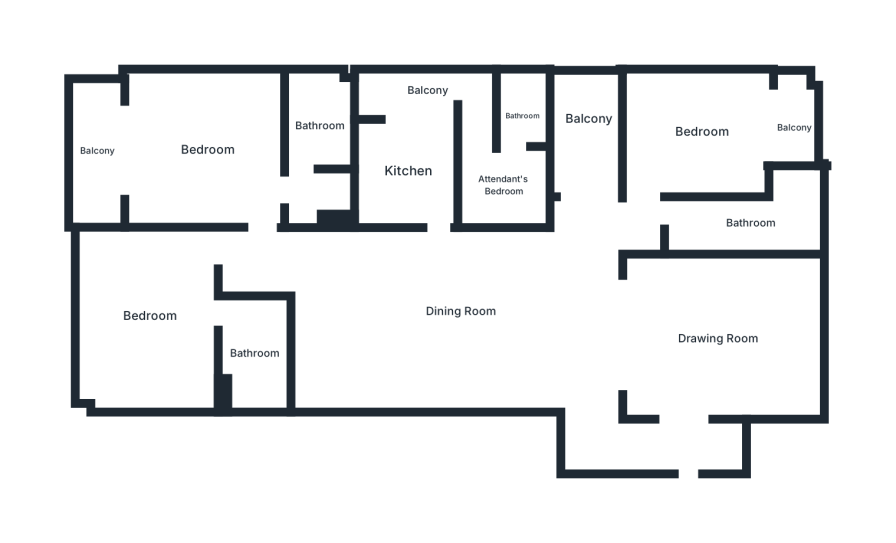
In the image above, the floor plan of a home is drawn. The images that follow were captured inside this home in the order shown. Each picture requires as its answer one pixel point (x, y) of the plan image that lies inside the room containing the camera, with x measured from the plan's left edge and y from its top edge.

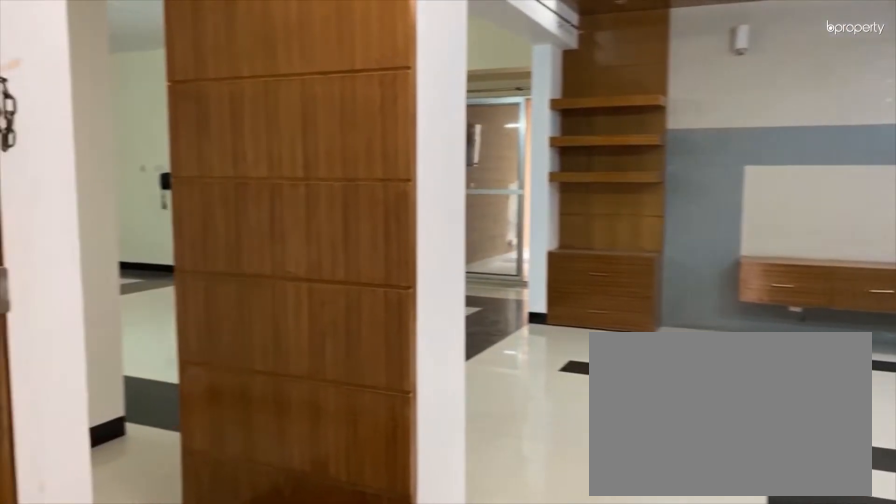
(689, 455)
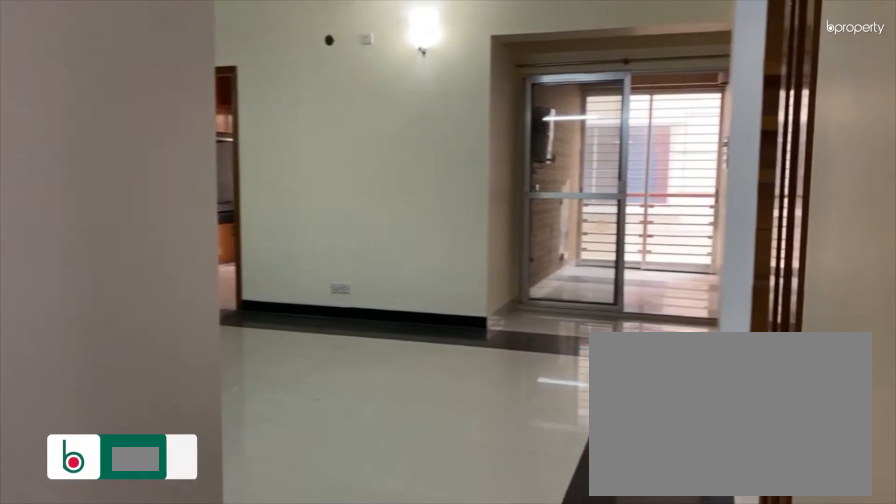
(592, 373)
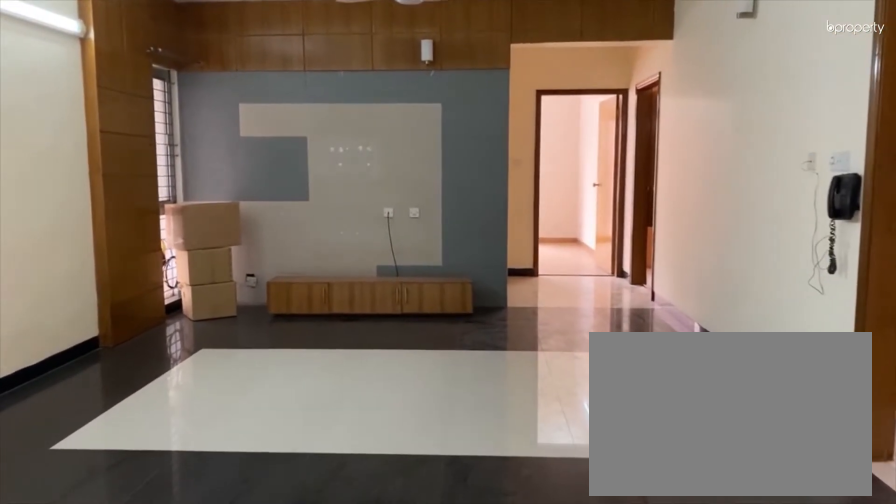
(457, 312)
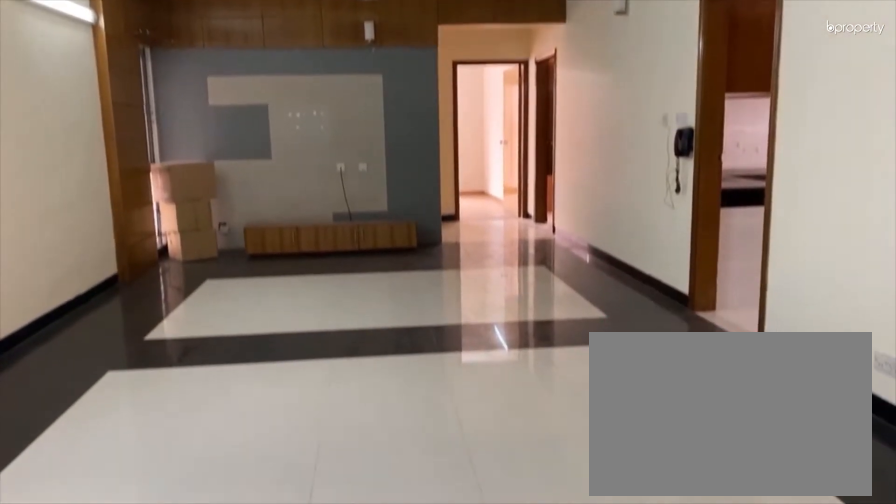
(457, 311)
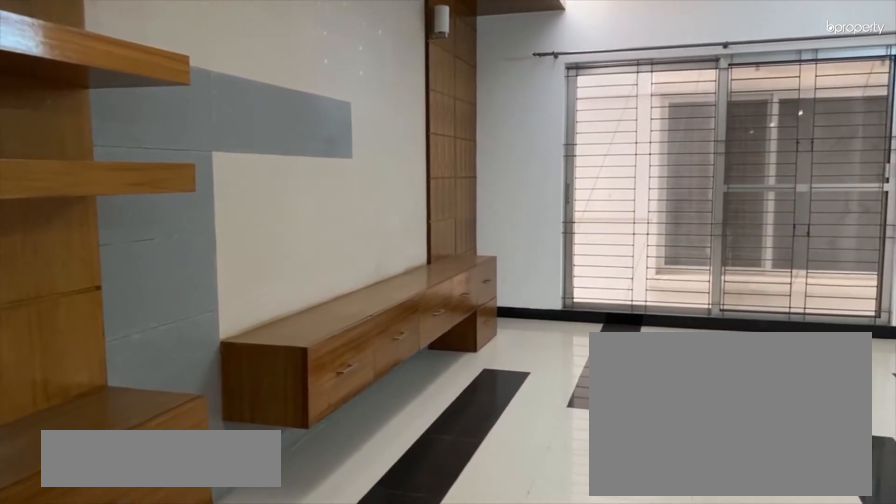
(730, 336)
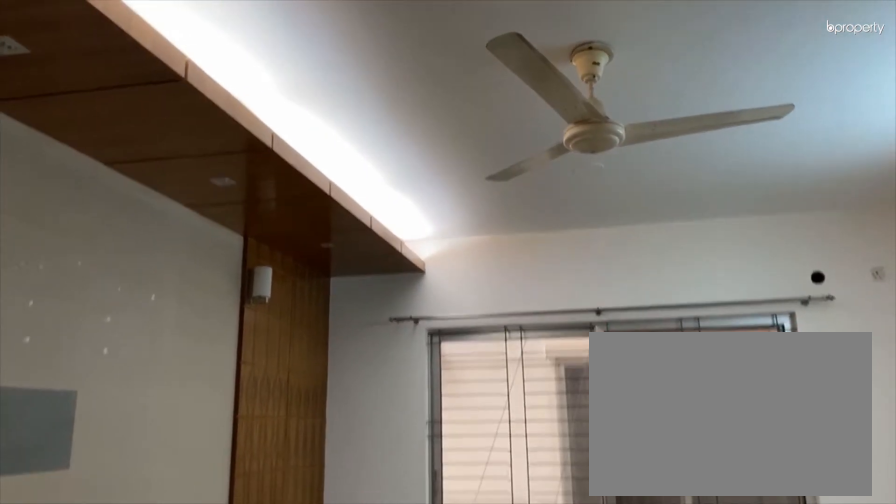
(724, 337)
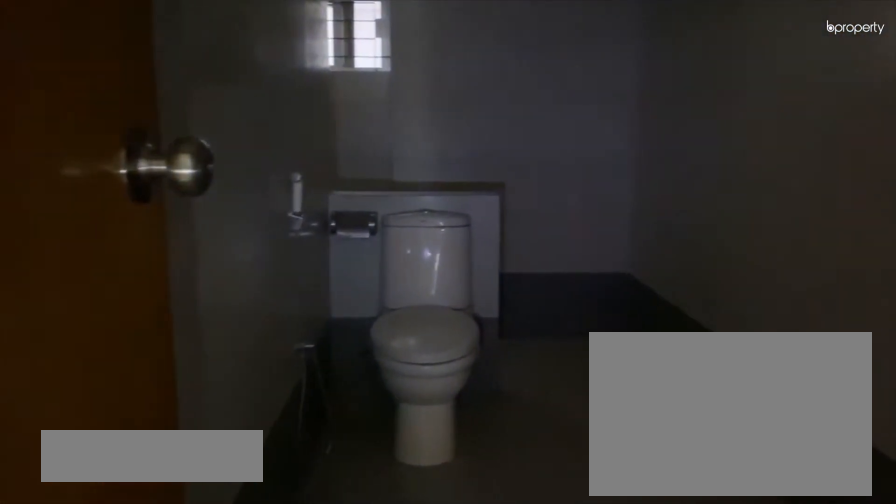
(750, 224)
